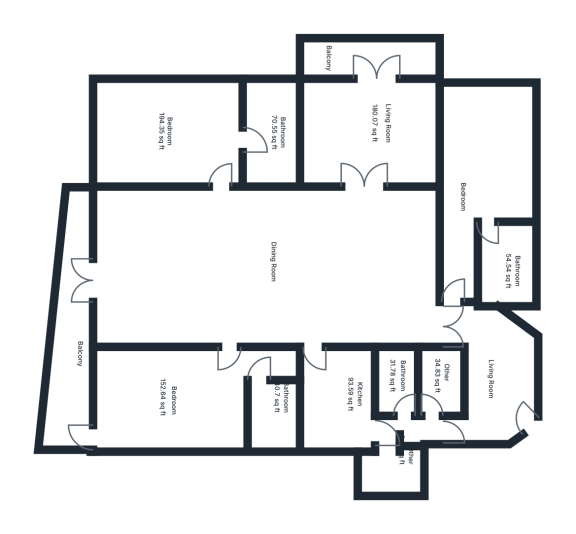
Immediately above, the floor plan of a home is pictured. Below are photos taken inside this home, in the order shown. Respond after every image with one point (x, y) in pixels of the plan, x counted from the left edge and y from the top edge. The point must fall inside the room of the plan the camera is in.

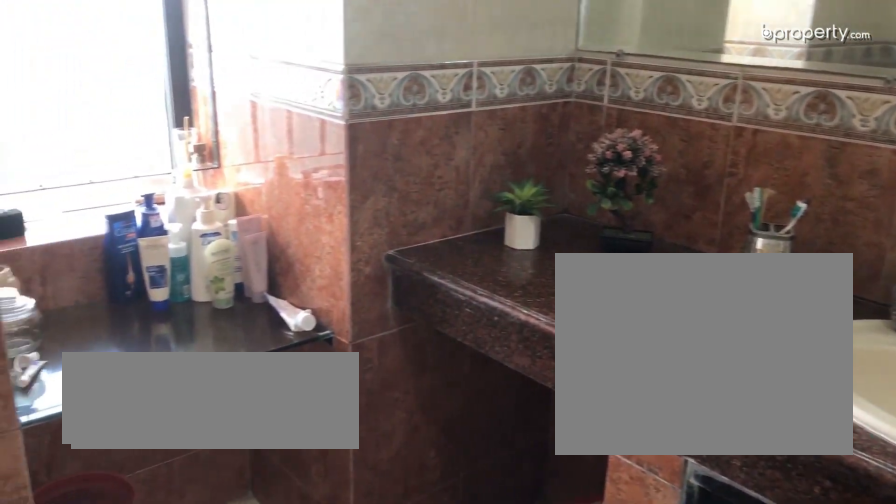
(265, 140)
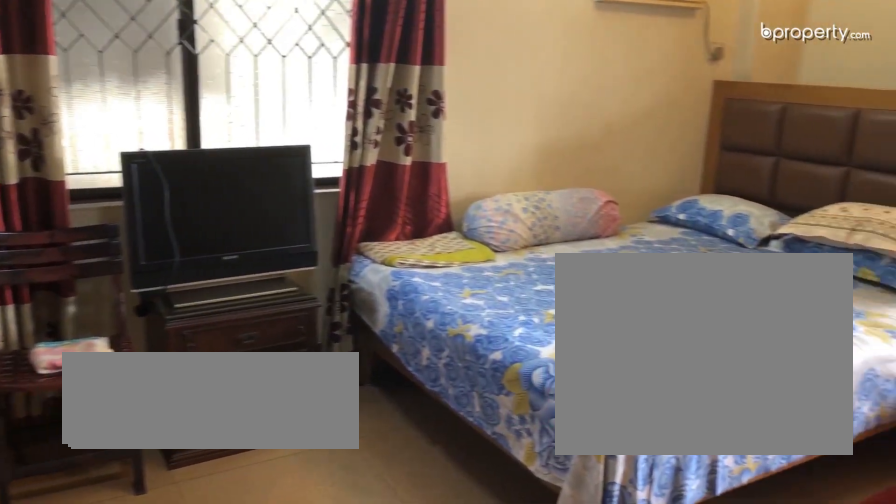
(203, 399)
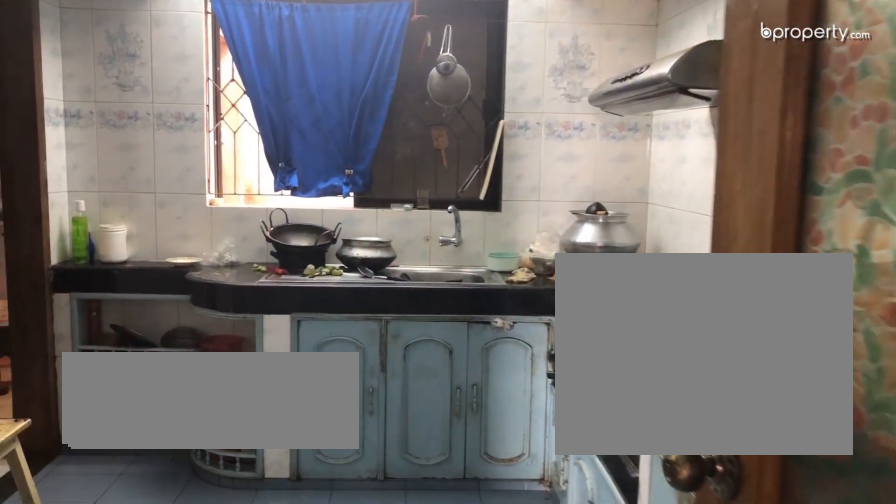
(336, 384)
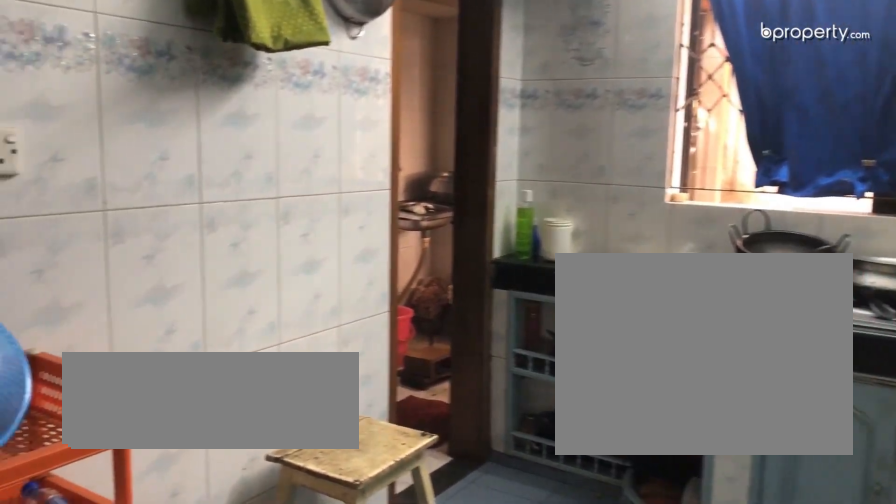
(336, 384)
